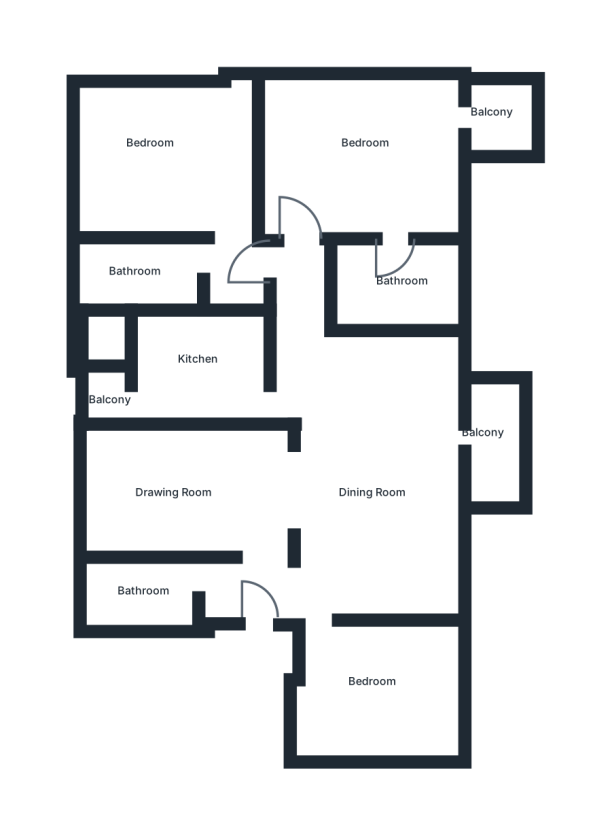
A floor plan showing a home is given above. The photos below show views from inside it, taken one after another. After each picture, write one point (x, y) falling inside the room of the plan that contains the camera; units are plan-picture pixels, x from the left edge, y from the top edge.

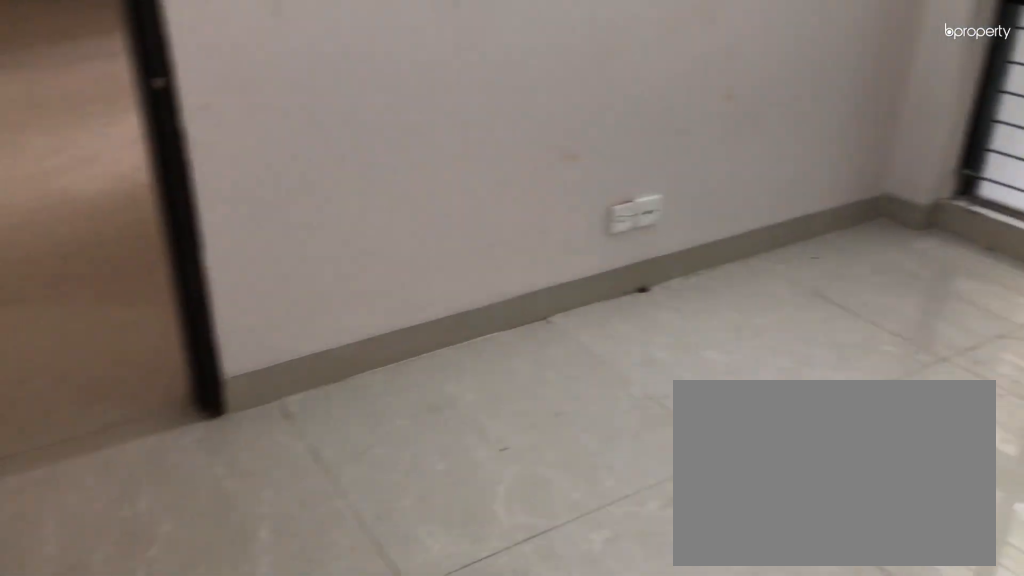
(355, 696)
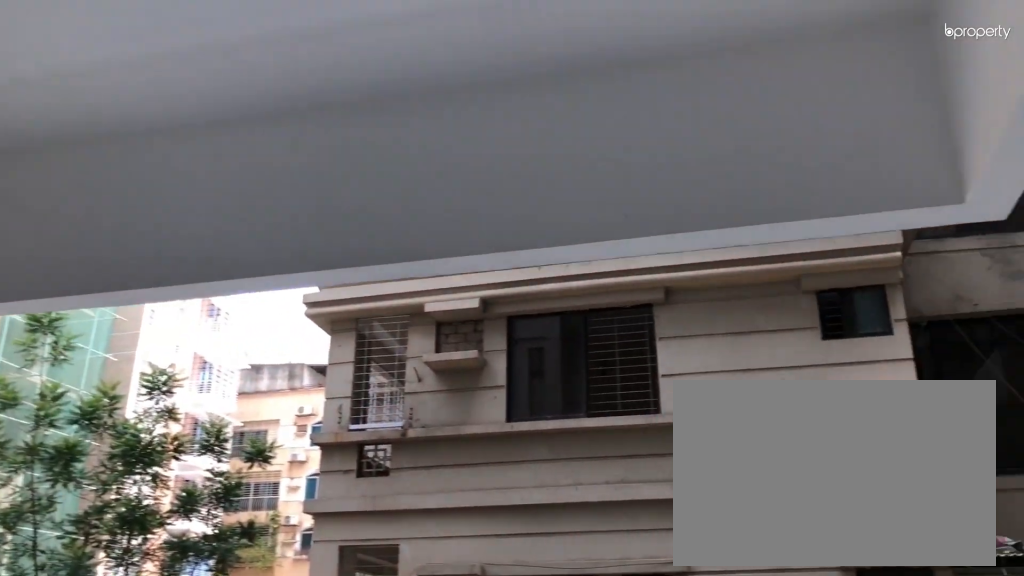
(494, 430)
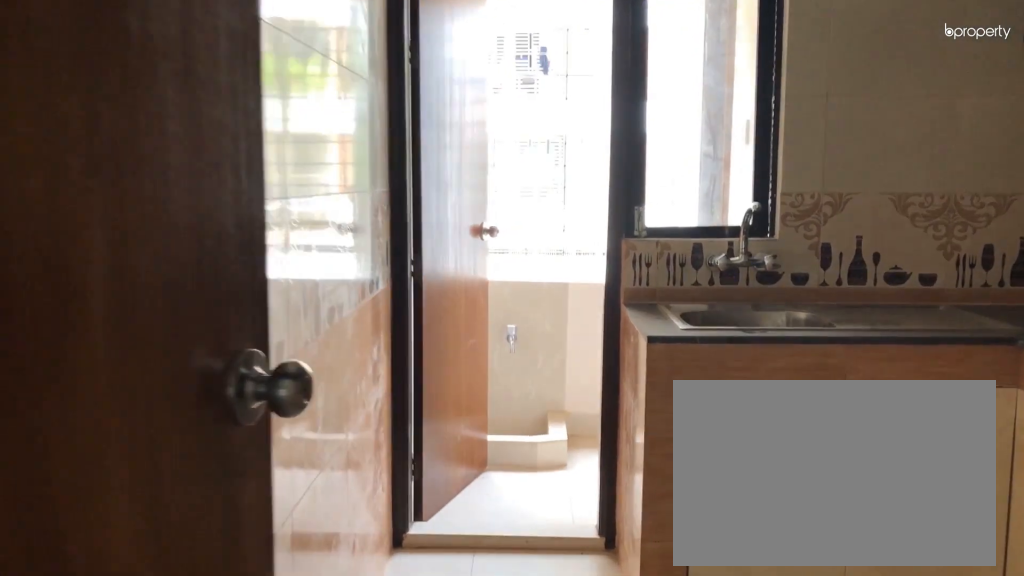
(205, 371)
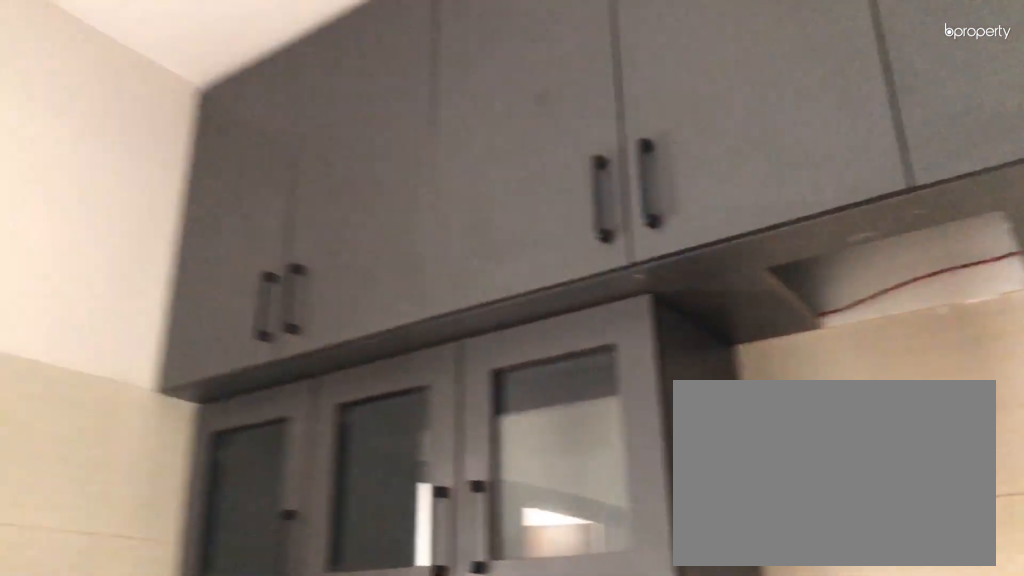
(217, 381)
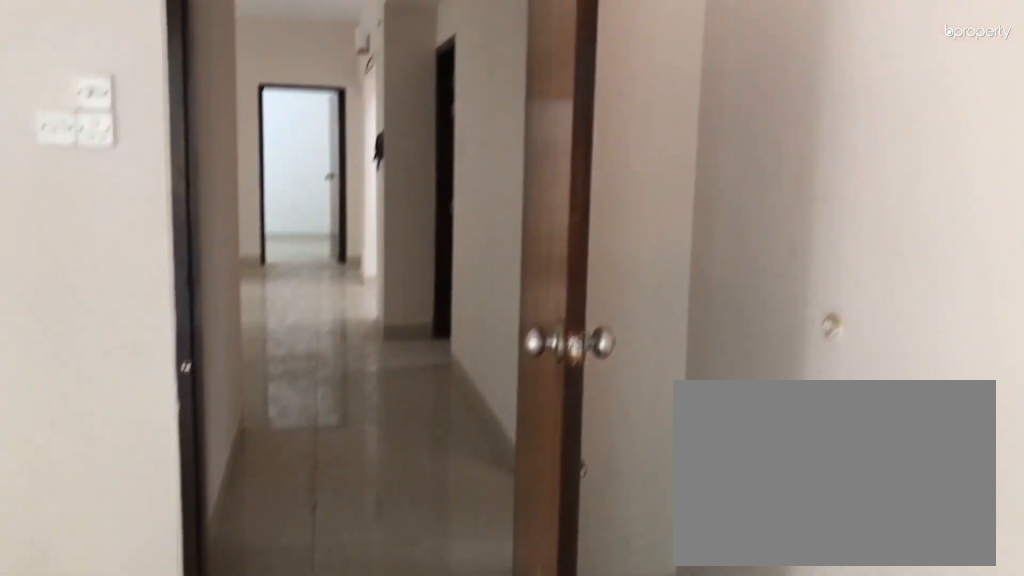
(375, 145)
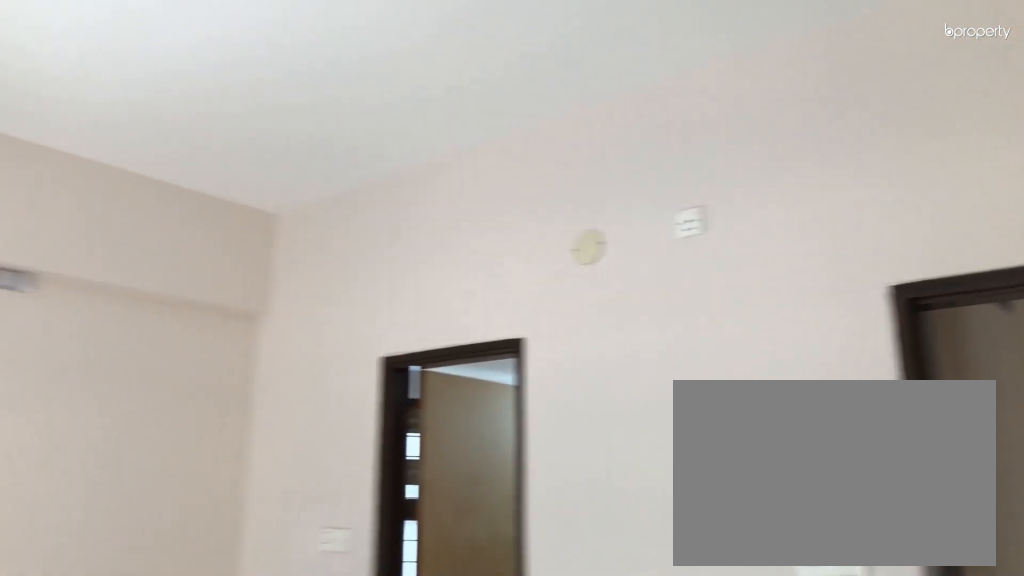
(375, 145)
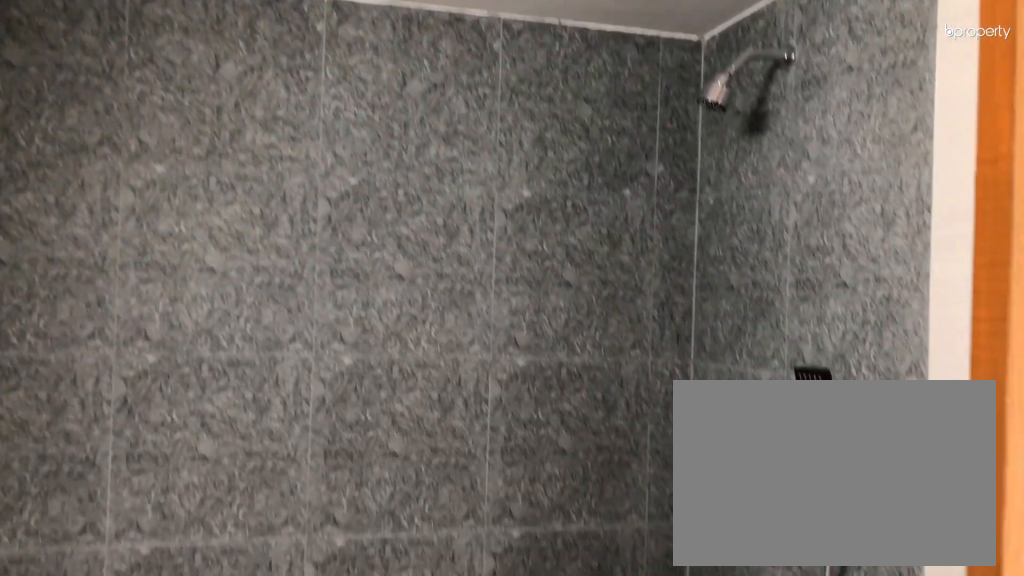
(395, 282)
